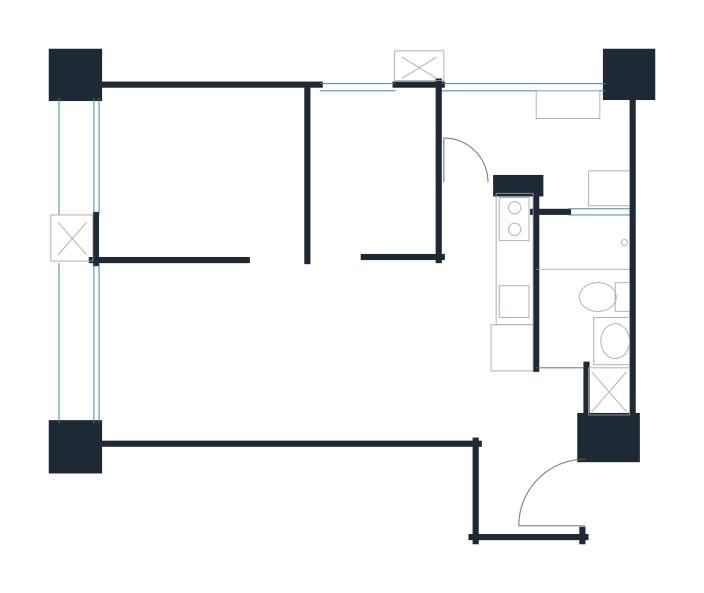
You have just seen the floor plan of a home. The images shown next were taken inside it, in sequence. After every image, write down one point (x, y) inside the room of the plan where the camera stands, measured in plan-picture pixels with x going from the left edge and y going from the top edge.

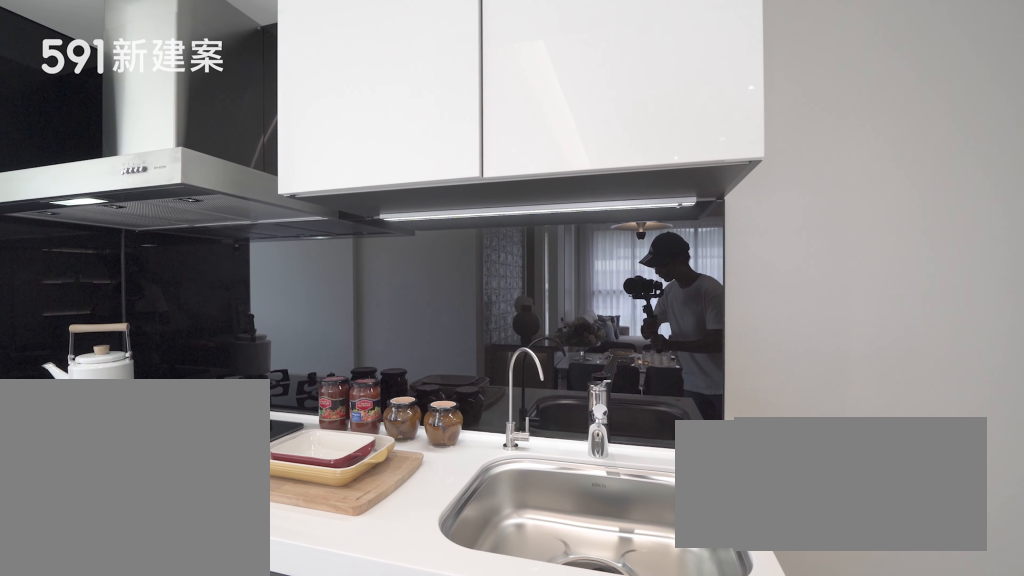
(486, 283)
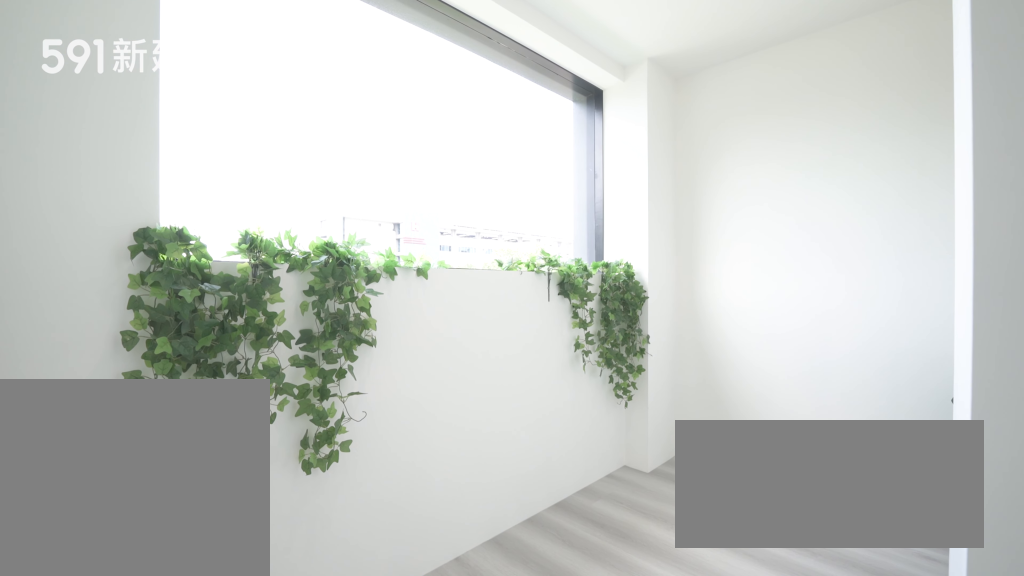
(542, 144)
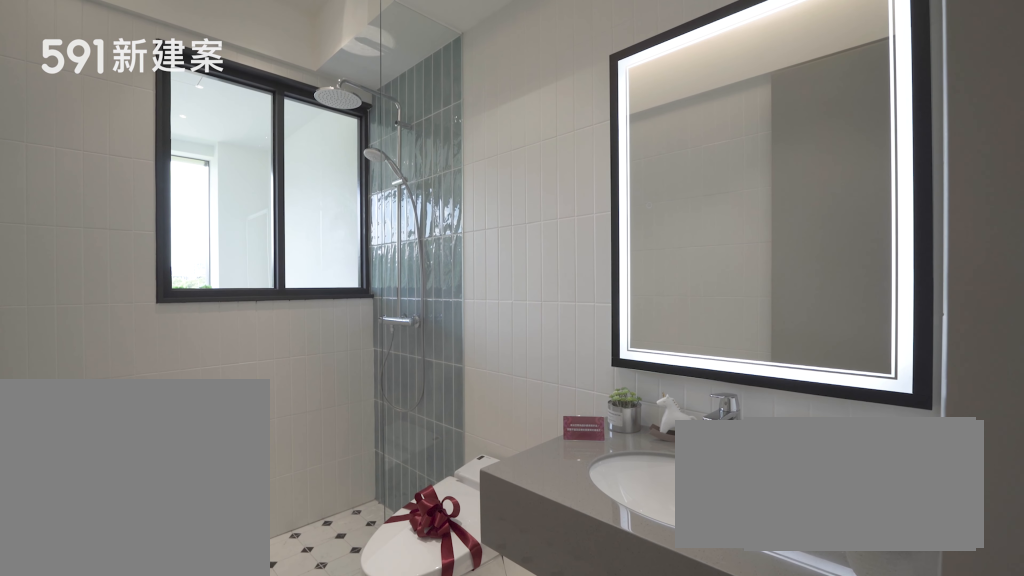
(583, 286)
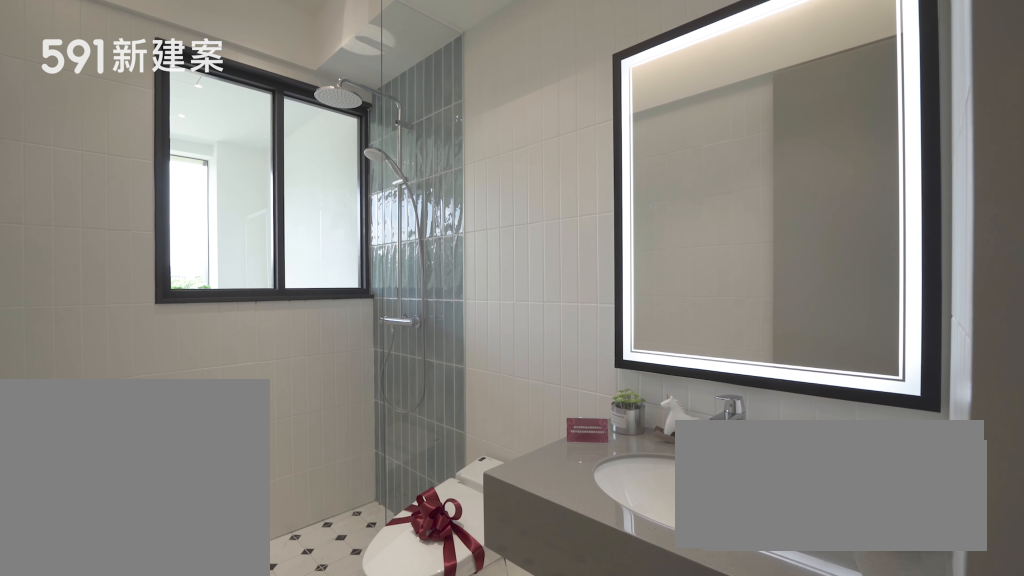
(583, 286)
